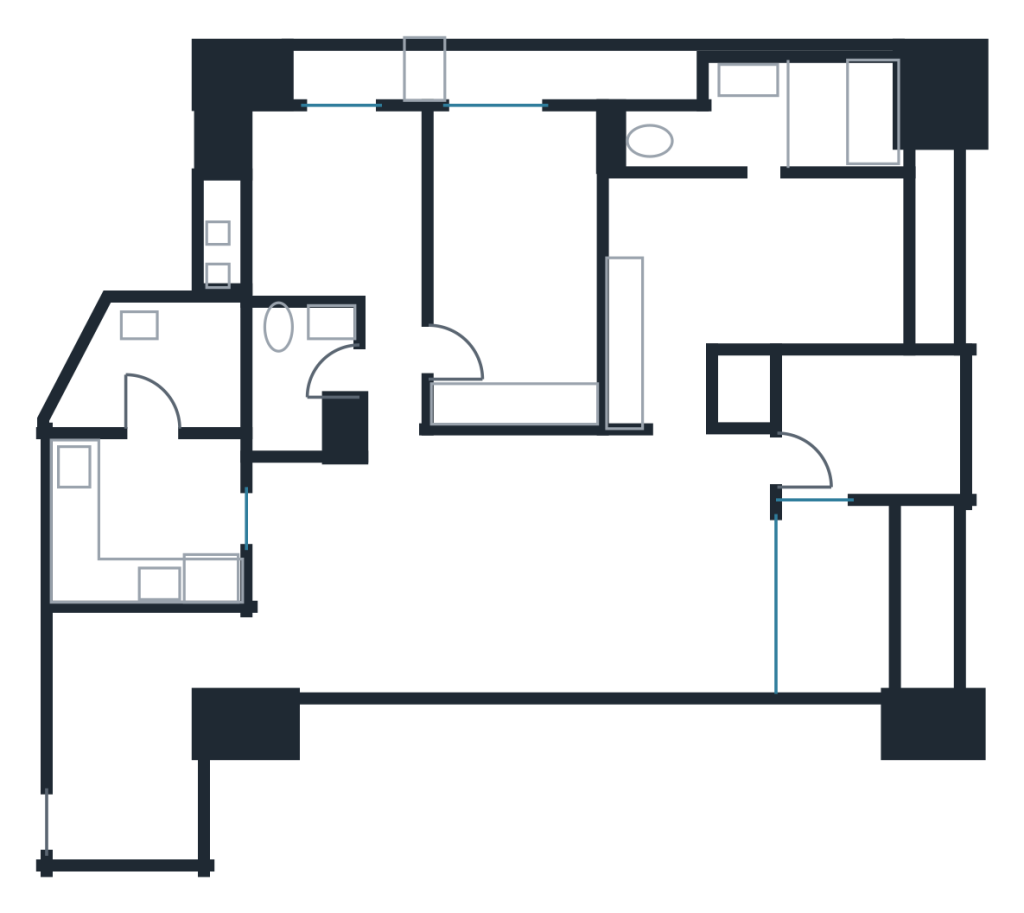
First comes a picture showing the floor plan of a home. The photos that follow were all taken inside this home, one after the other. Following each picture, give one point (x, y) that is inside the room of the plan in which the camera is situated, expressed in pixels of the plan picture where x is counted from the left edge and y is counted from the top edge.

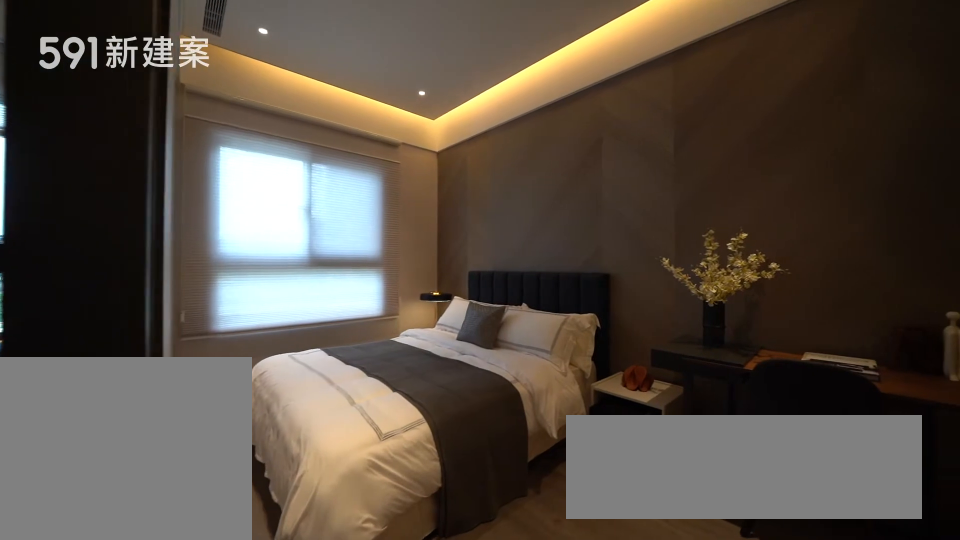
(518, 255)
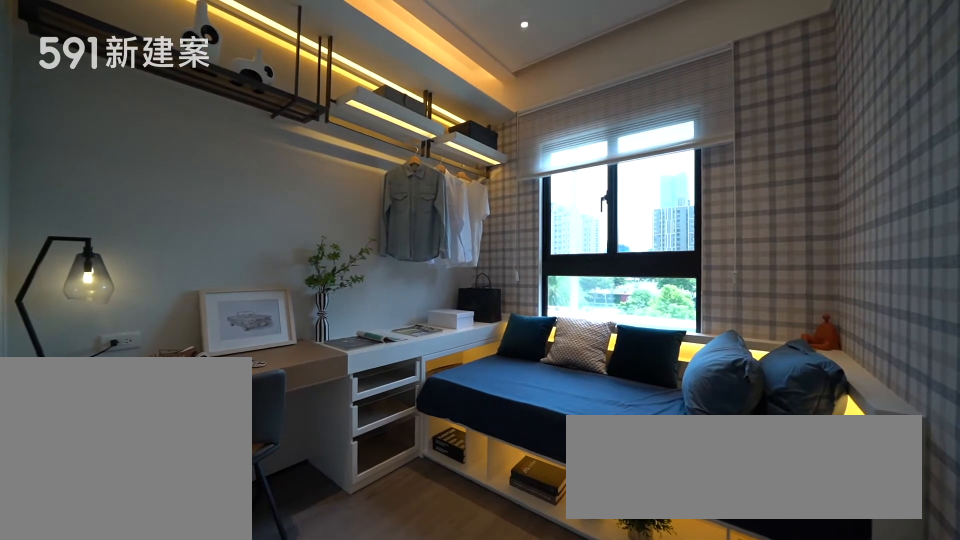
(340, 203)
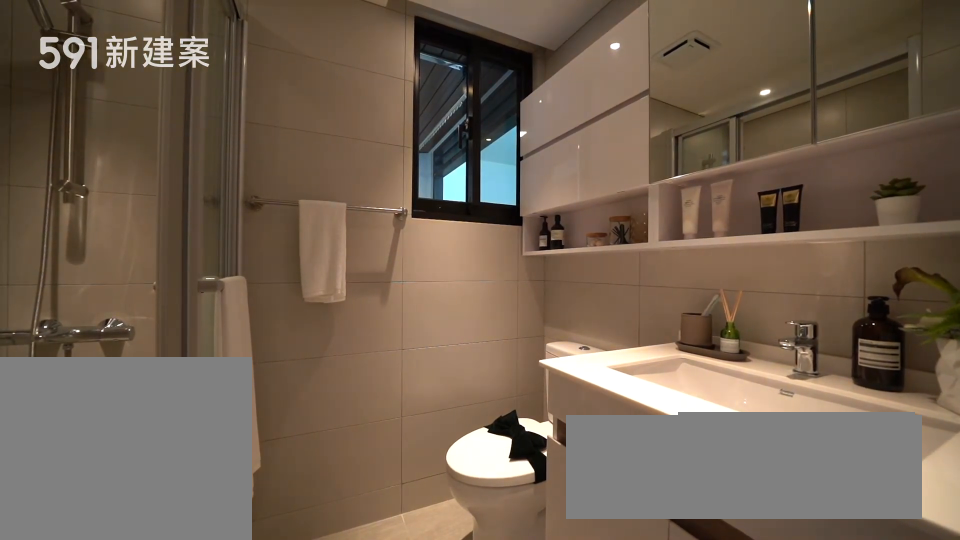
(302, 376)
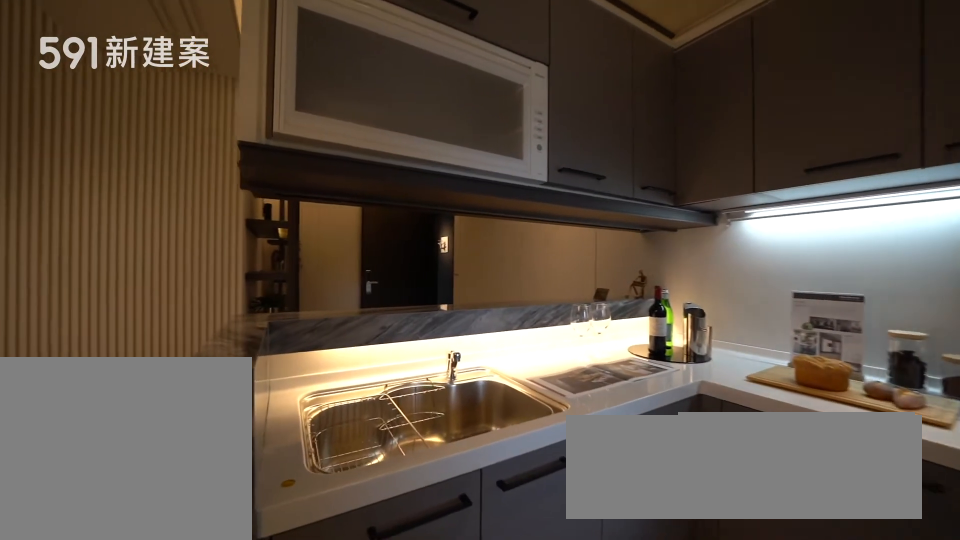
(149, 520)
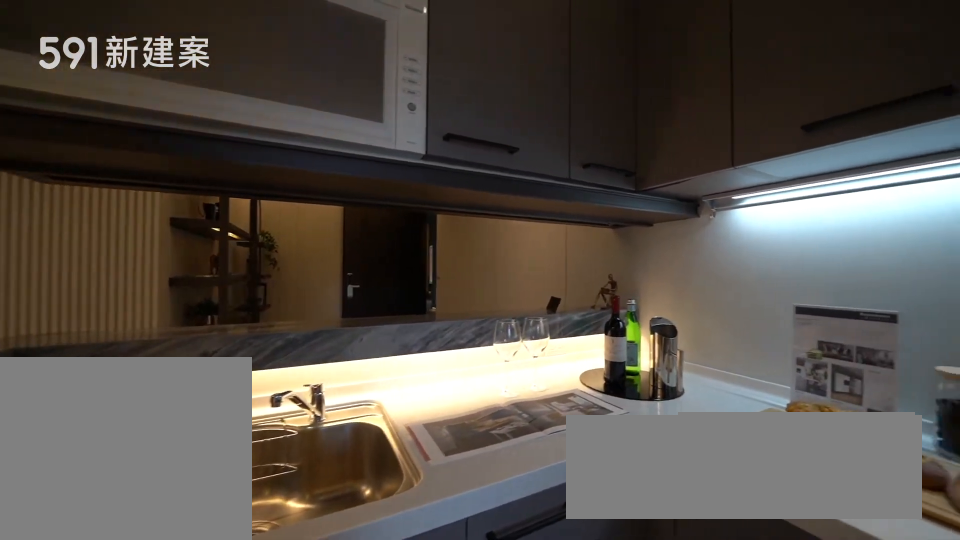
(149, 520)
